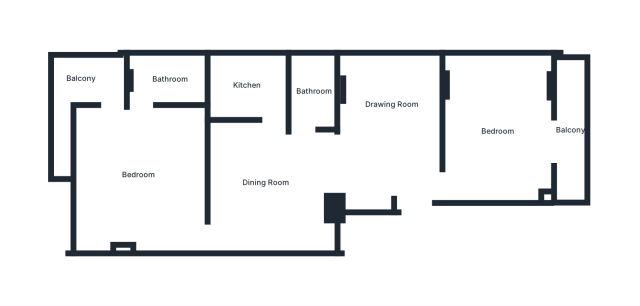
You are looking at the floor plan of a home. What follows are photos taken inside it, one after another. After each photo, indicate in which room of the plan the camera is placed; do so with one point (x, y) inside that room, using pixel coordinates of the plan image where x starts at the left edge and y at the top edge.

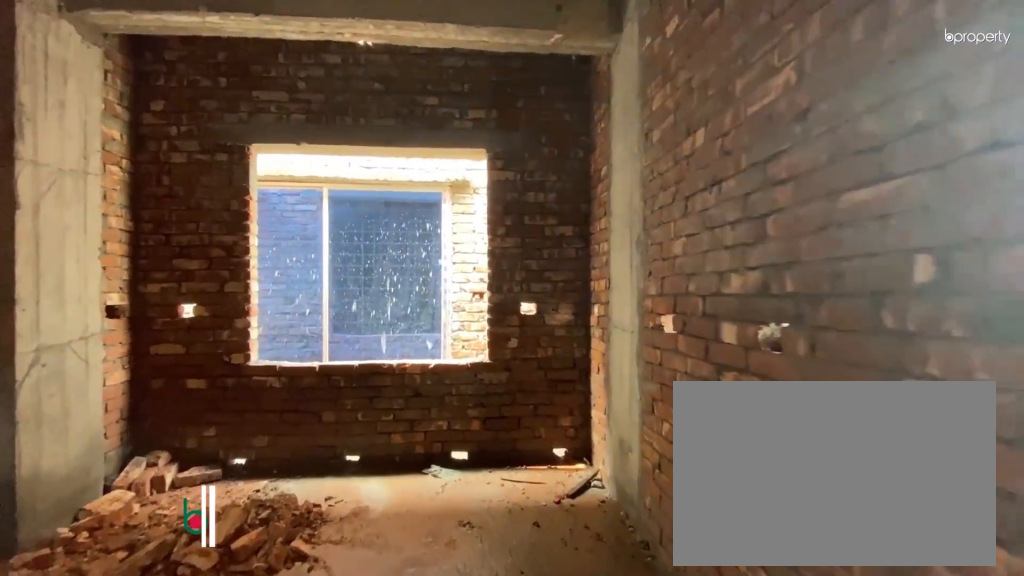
(410, 164)
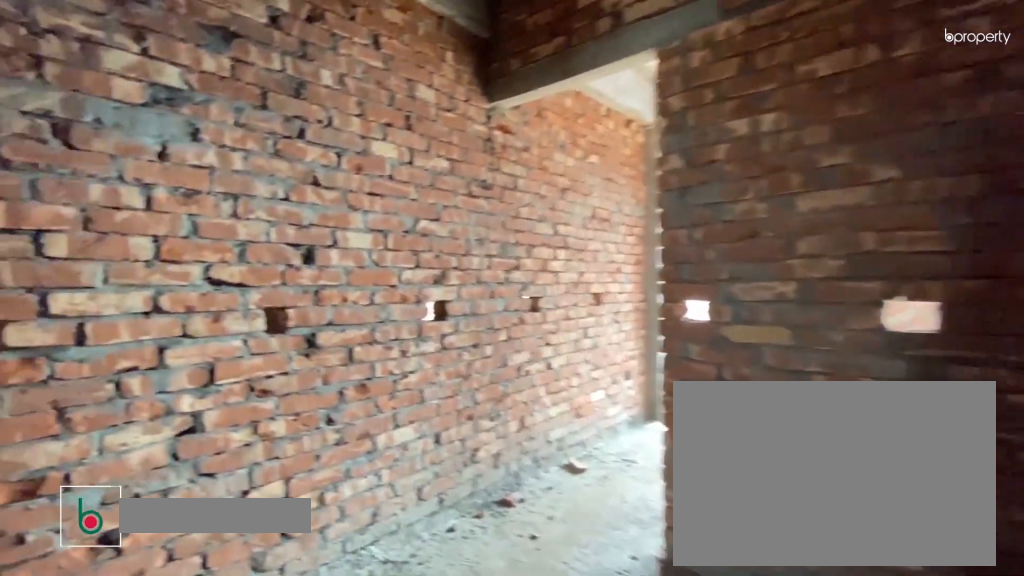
(268, 181)
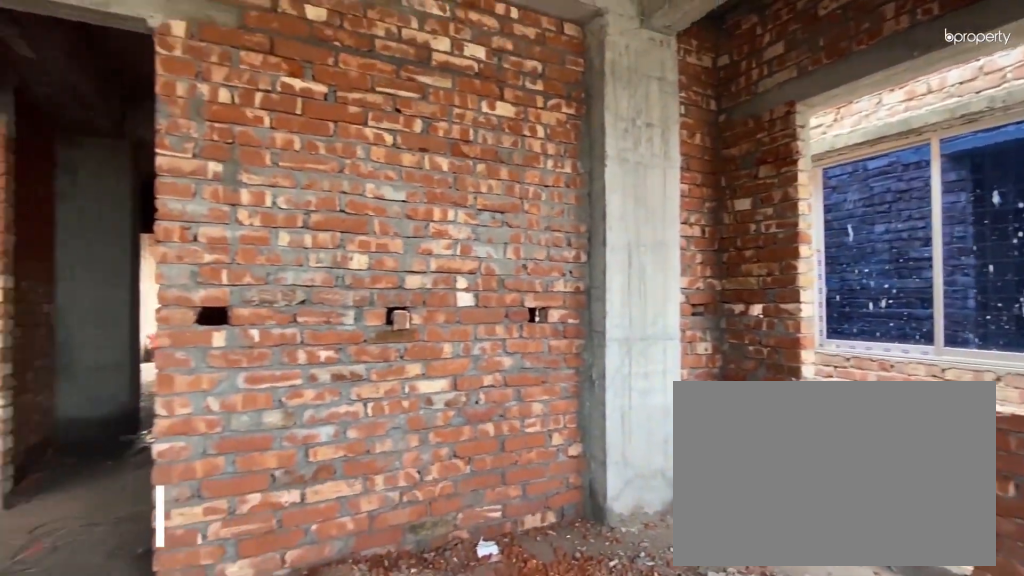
(495, 132)
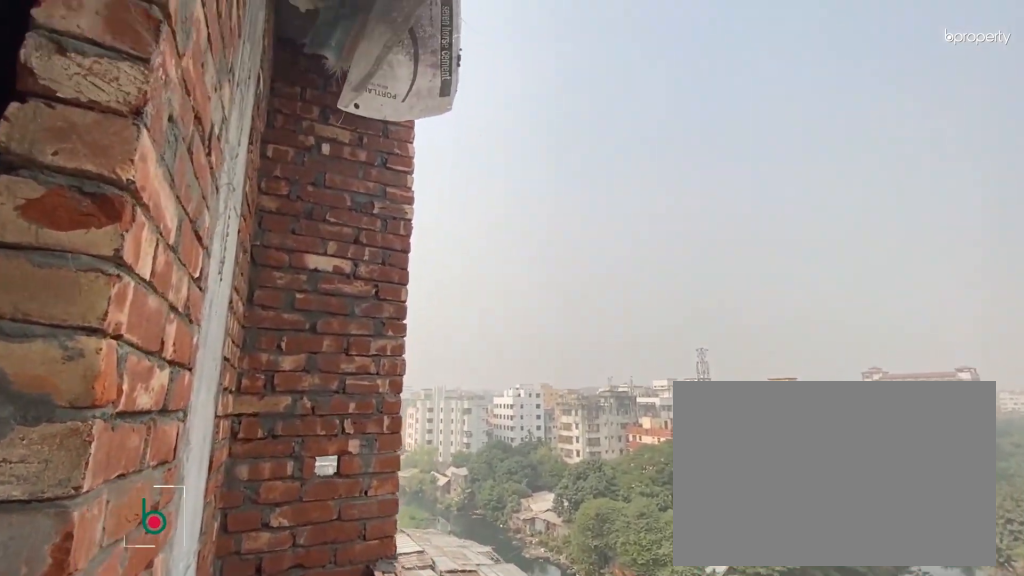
(573, 130)
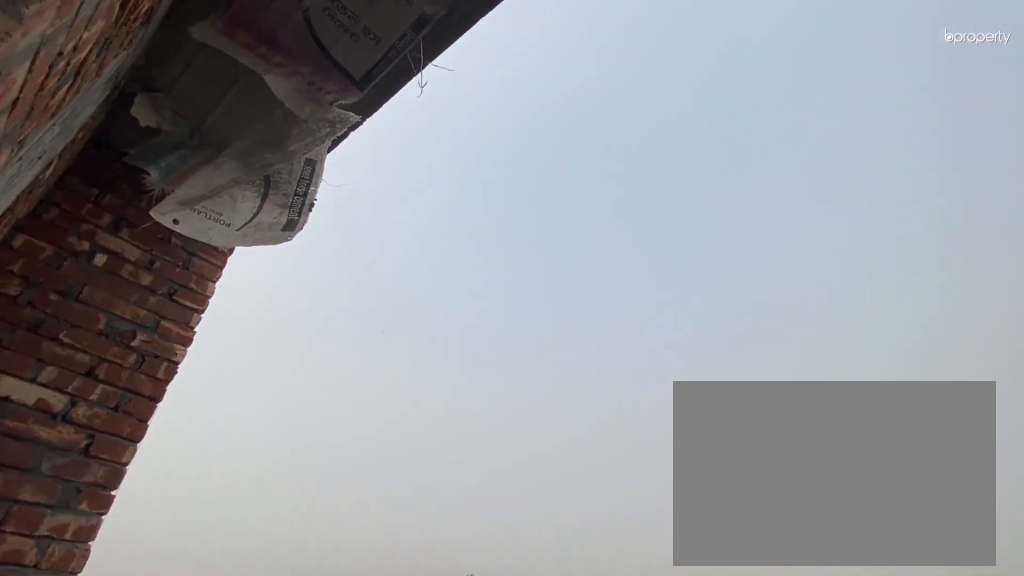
(573, 130)
